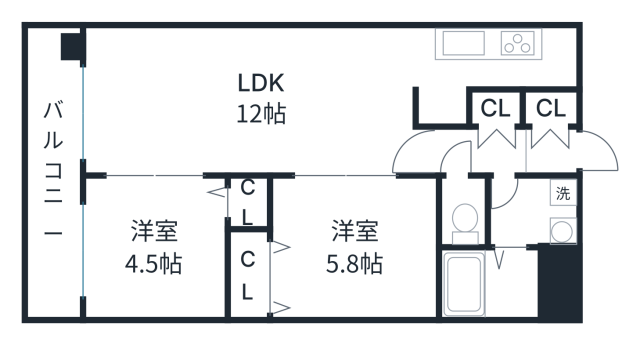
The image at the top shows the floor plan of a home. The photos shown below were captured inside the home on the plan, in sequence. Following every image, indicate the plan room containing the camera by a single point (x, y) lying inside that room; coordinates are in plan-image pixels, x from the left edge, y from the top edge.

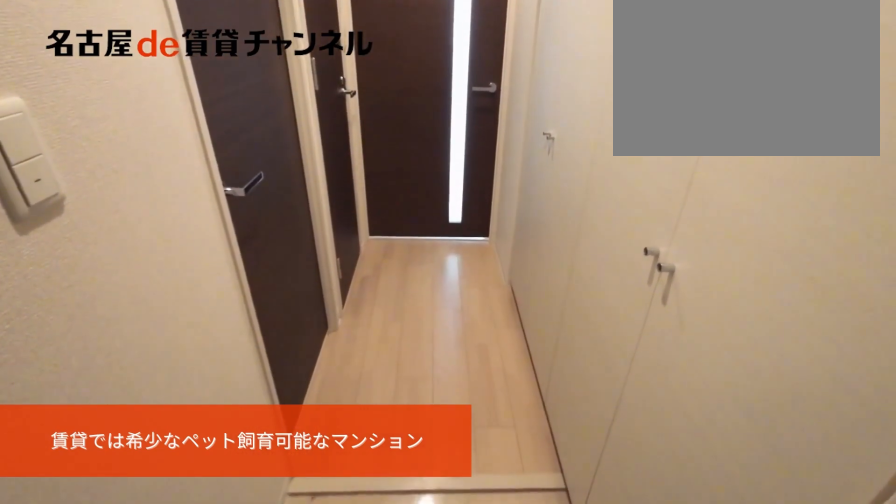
(523, 132)
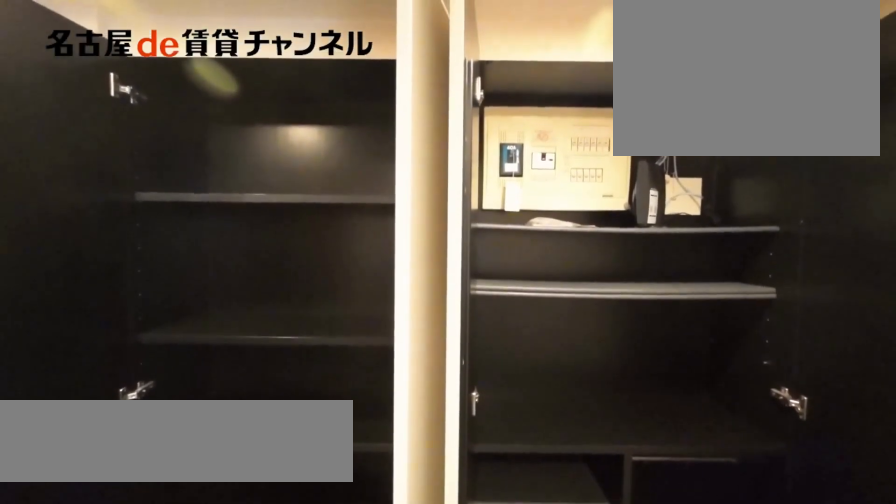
(523, 132)
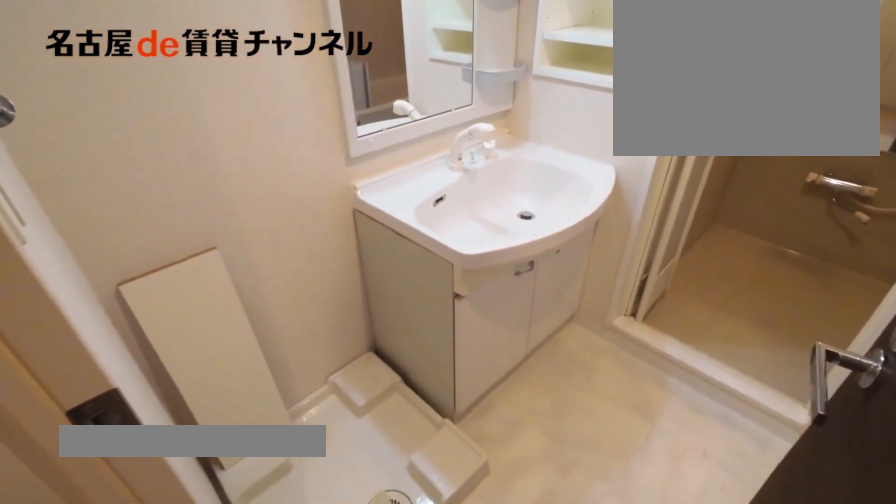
(534, 212)
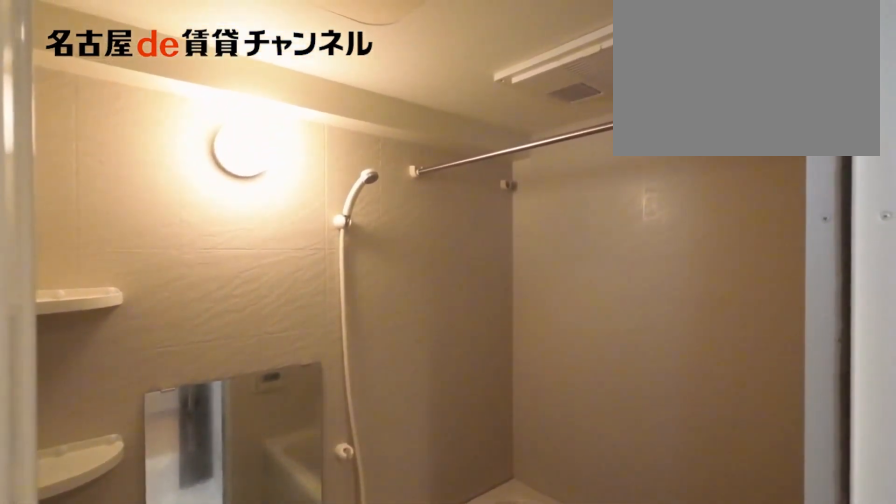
(487, 282)
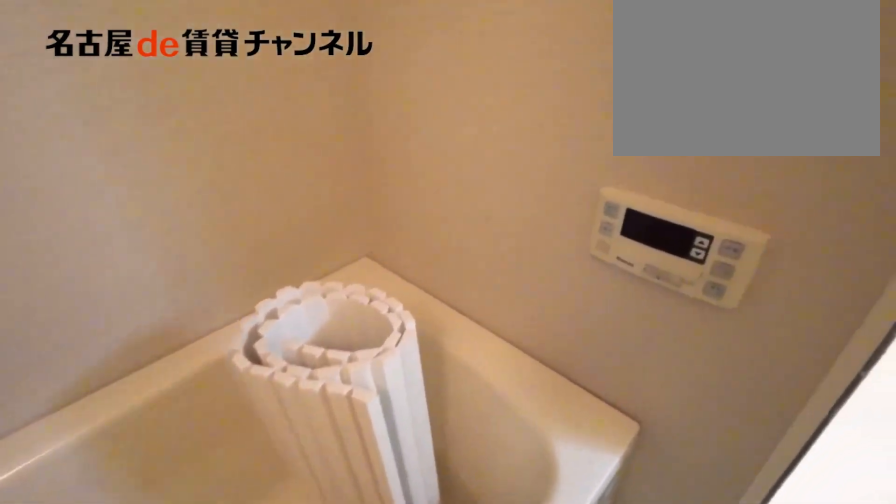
(487, 282)
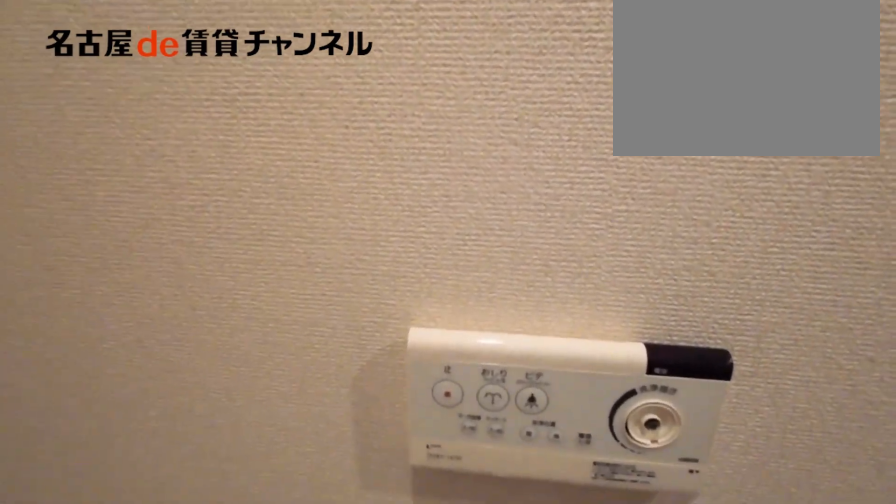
(463, 211)
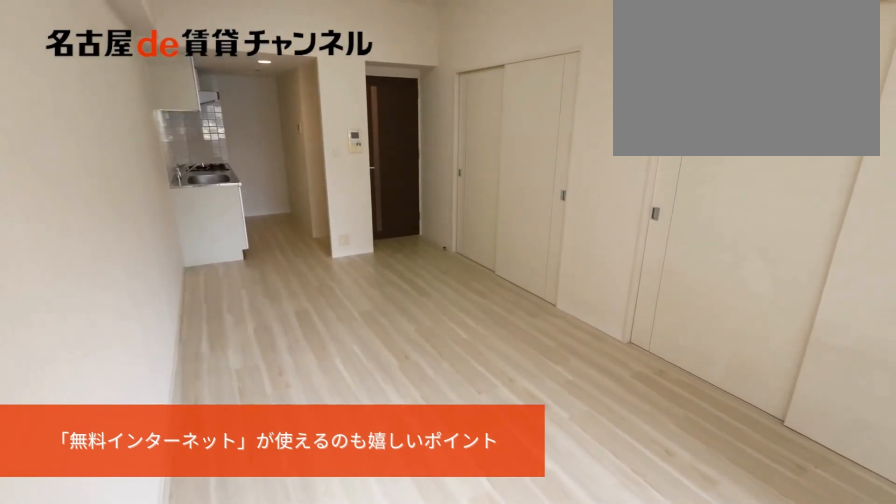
(257, 100)
